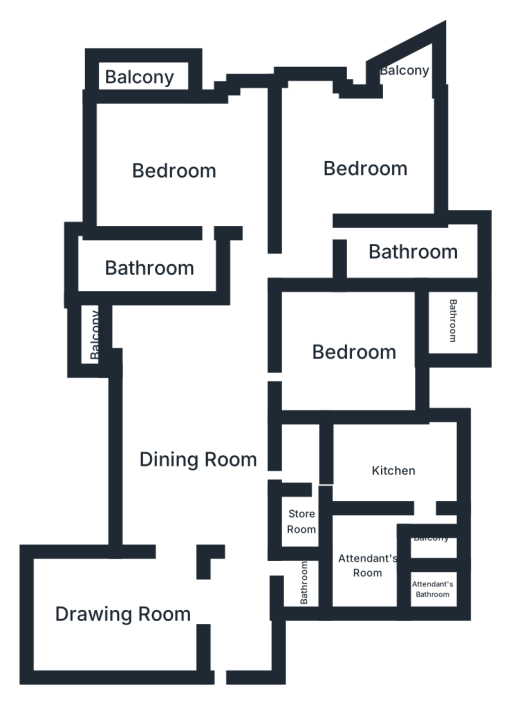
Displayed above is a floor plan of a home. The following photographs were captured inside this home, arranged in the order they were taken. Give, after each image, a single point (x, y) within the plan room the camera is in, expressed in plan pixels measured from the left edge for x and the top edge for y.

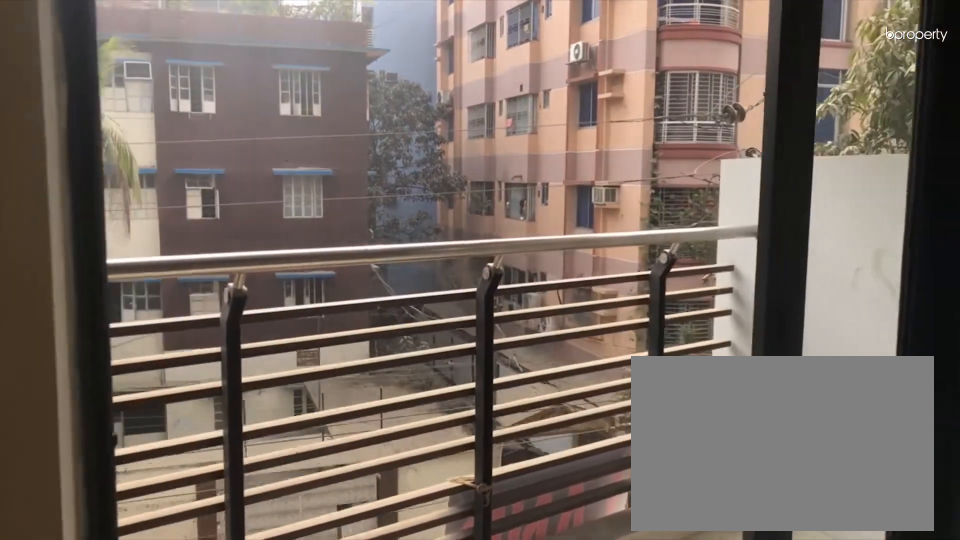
(407, 70)
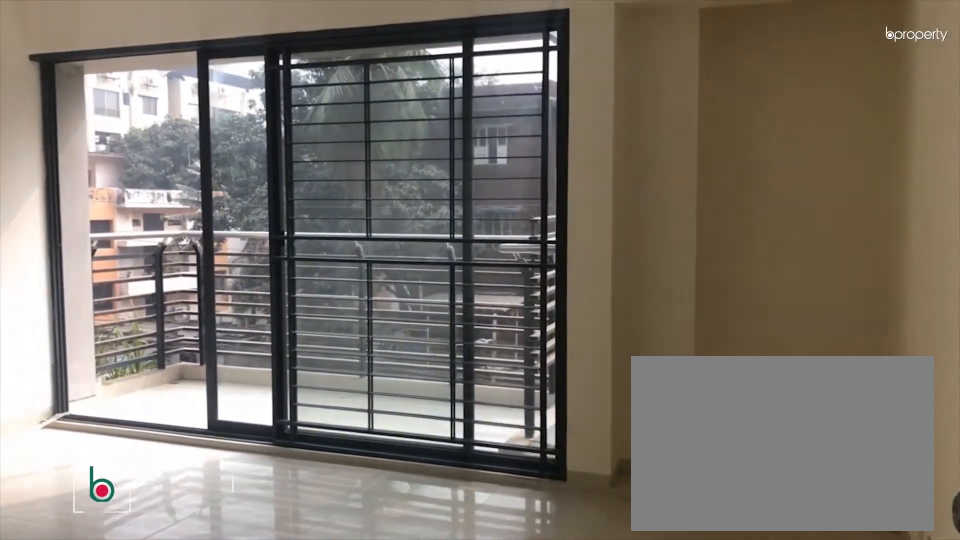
(174, 172)
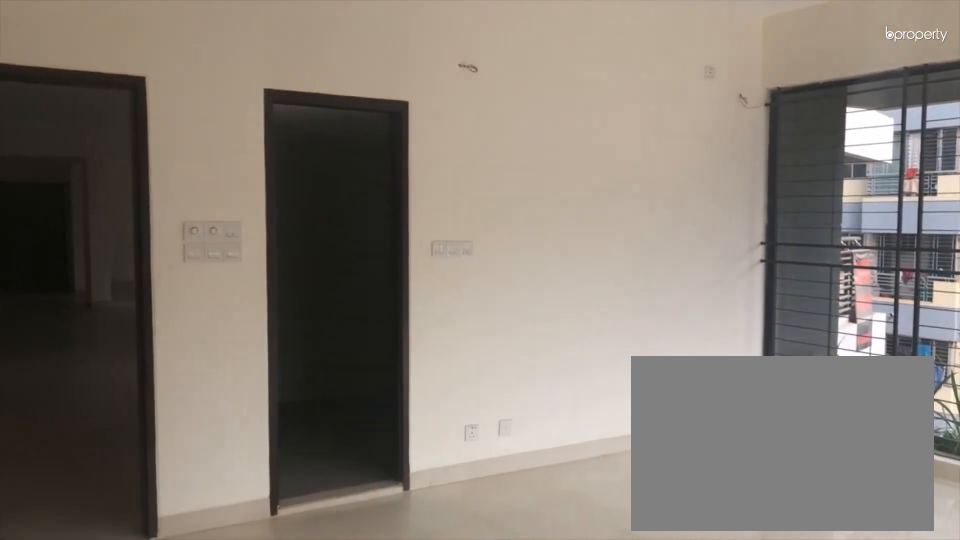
(173, 171)
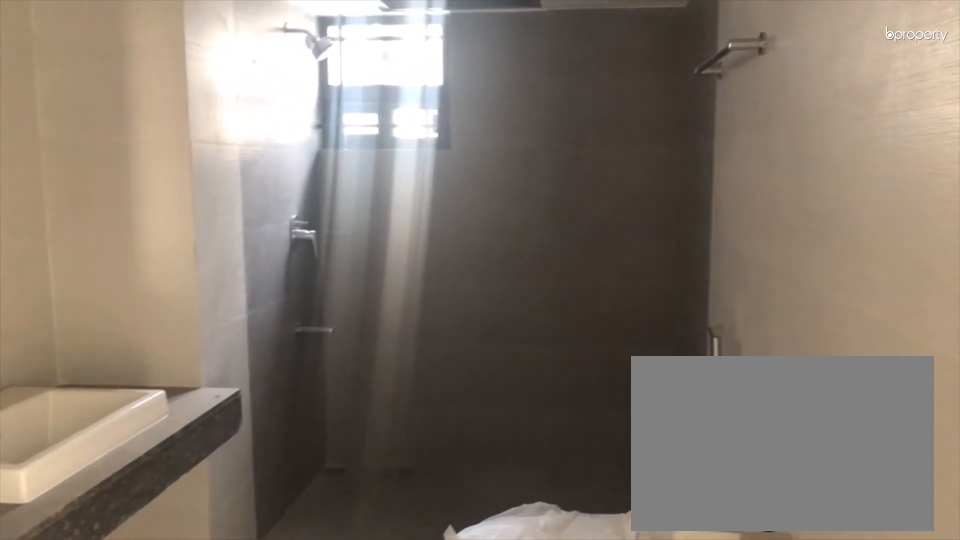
(145, 265)
